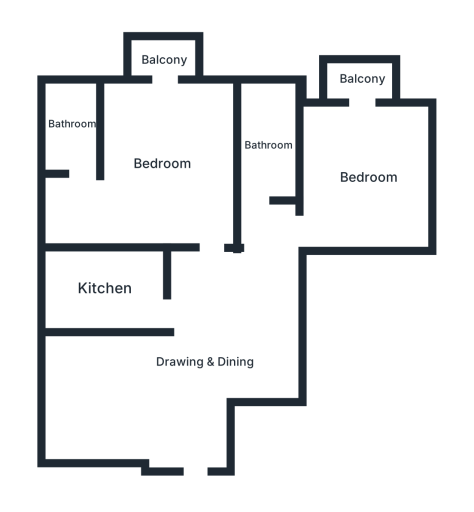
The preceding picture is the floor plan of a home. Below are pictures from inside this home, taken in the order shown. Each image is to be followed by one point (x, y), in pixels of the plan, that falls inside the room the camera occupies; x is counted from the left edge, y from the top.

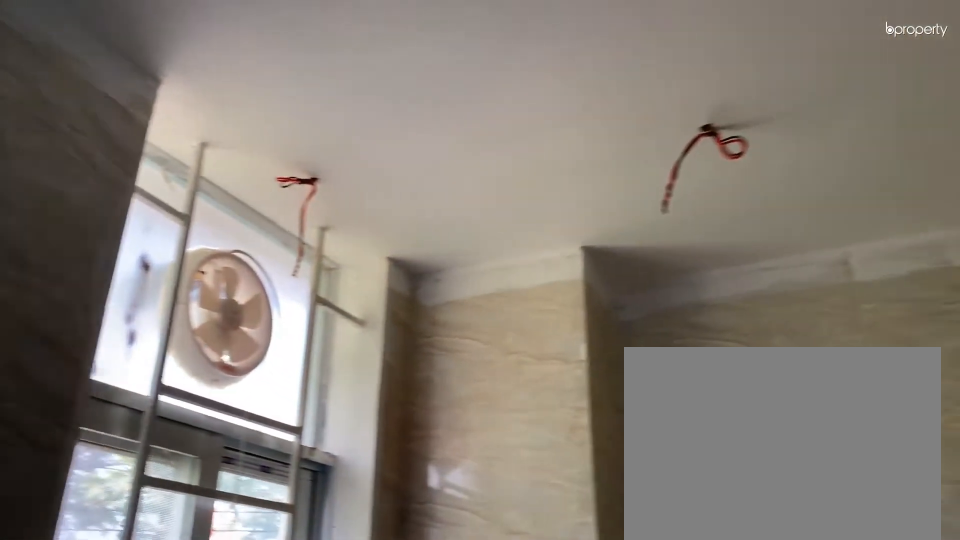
(72, 123)
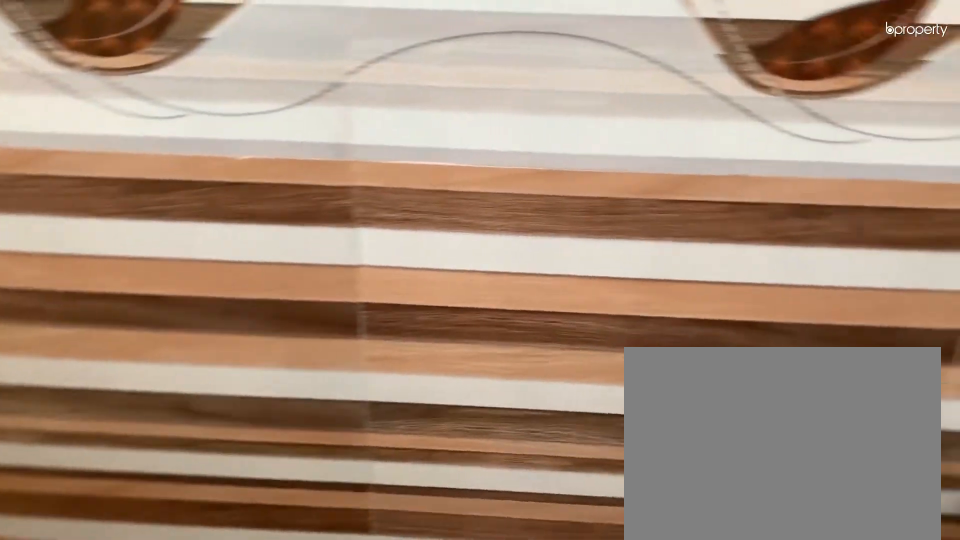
(268, 143)
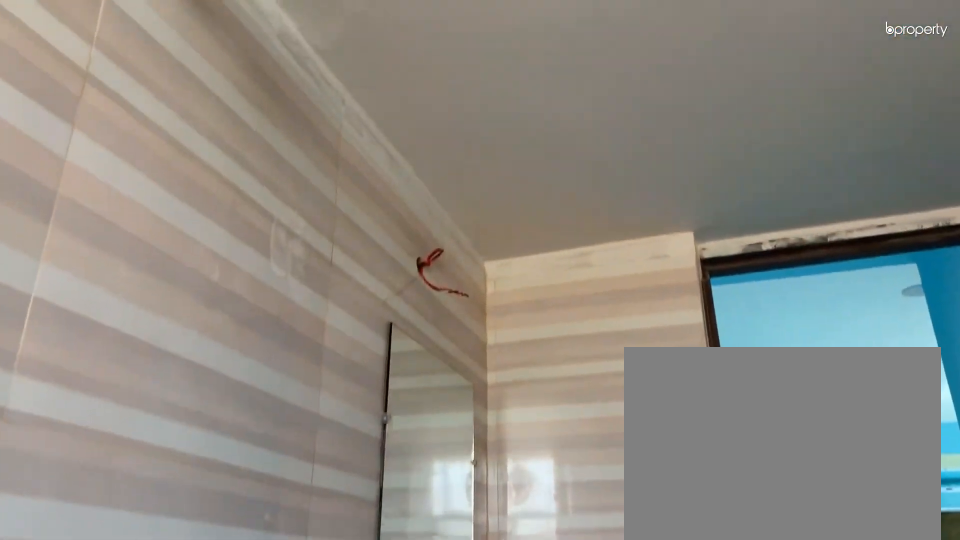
(268, 143)
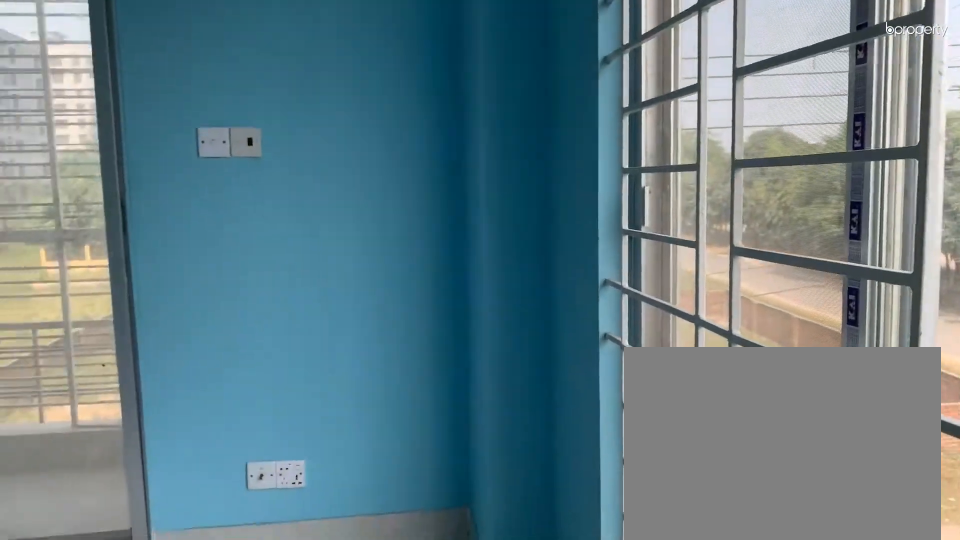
(363, 175)
